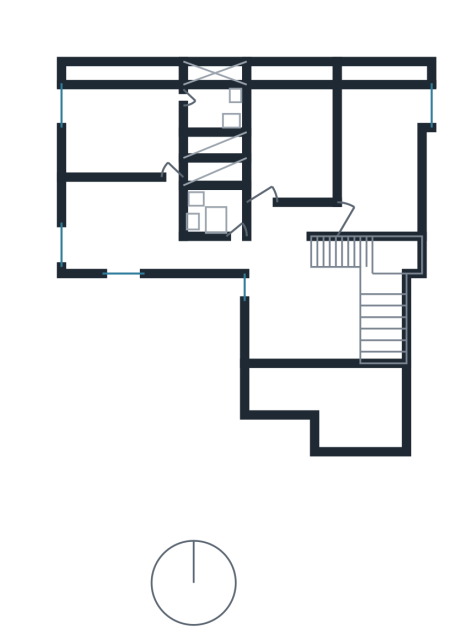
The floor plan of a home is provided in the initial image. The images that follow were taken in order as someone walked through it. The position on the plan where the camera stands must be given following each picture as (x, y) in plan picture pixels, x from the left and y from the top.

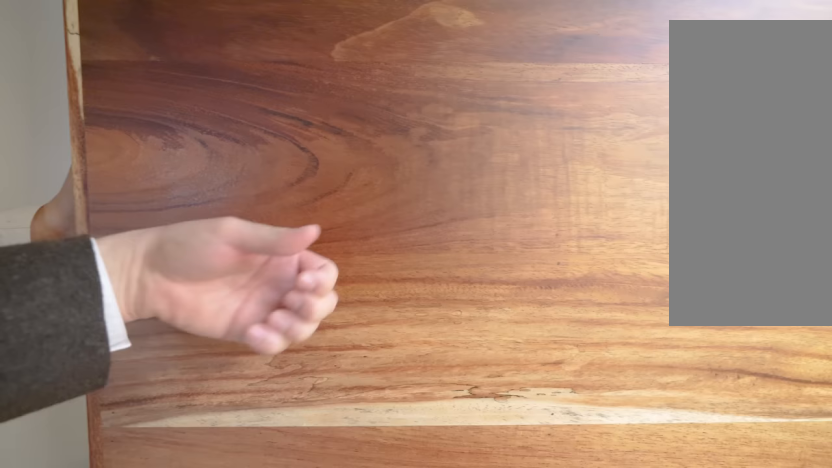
(385, 208)
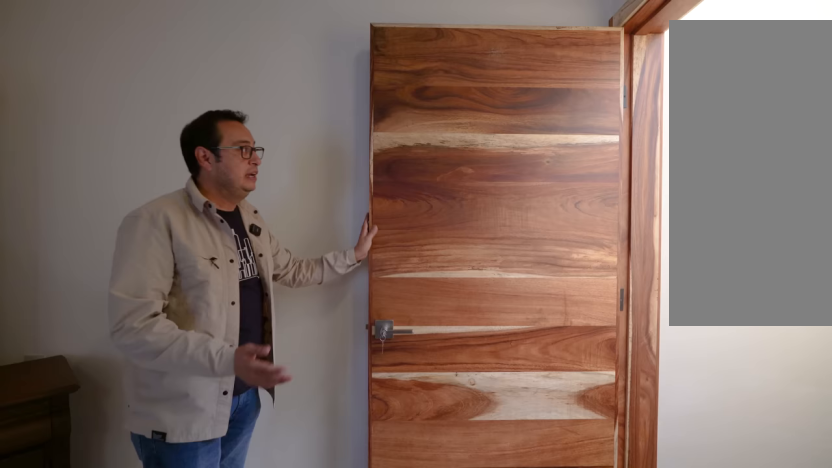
(364, 215)
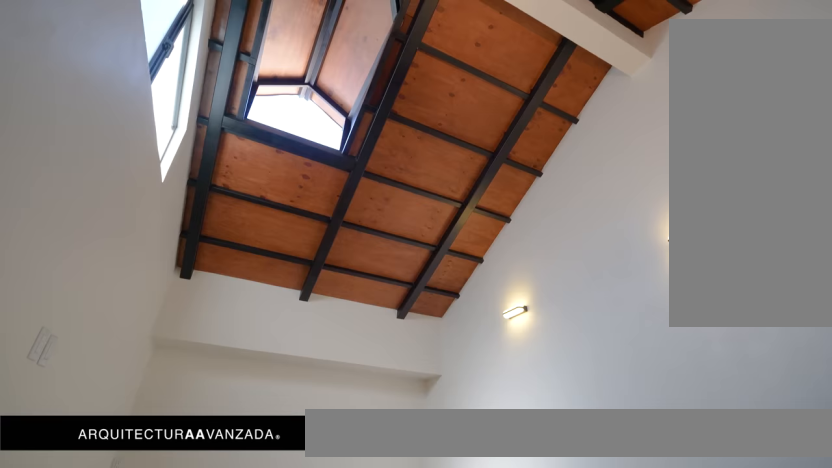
(270, 174)
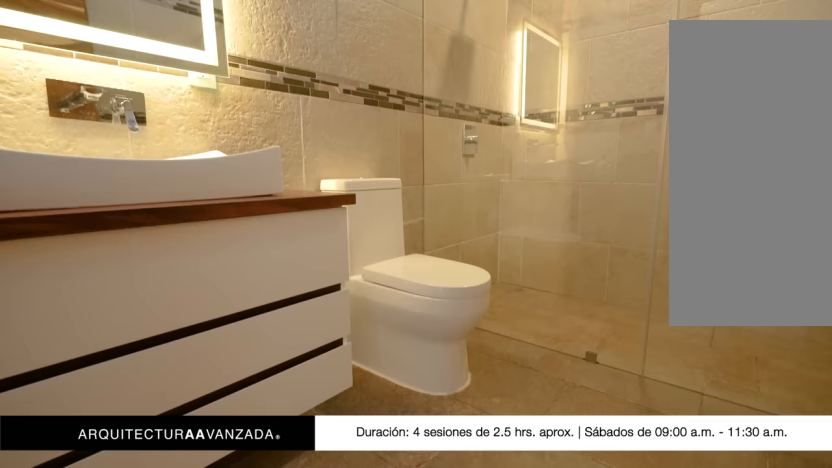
(228, 212)
